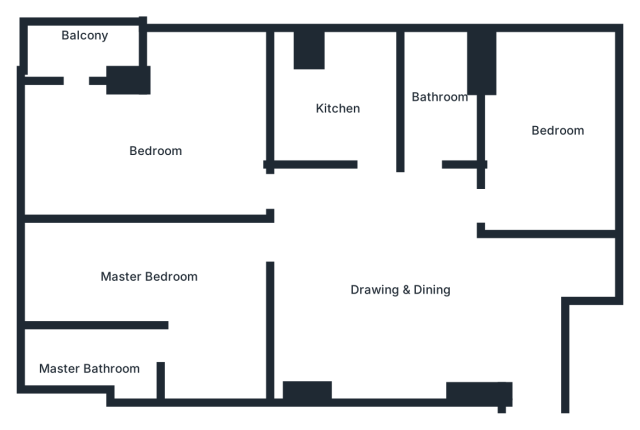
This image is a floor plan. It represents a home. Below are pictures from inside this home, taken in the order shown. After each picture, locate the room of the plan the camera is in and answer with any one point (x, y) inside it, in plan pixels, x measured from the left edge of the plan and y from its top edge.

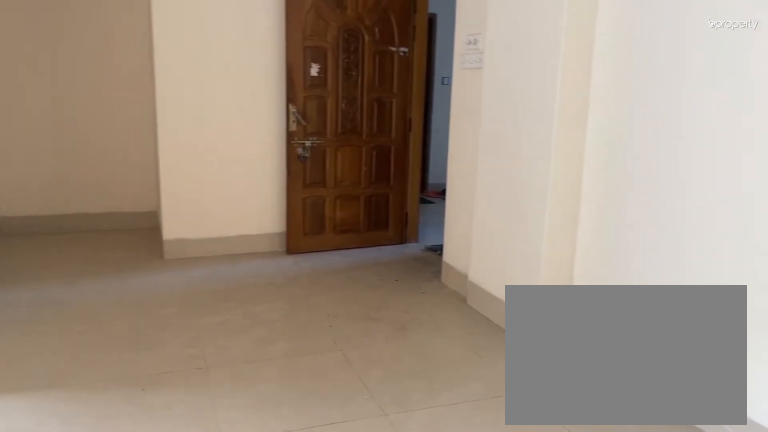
(382, 277)
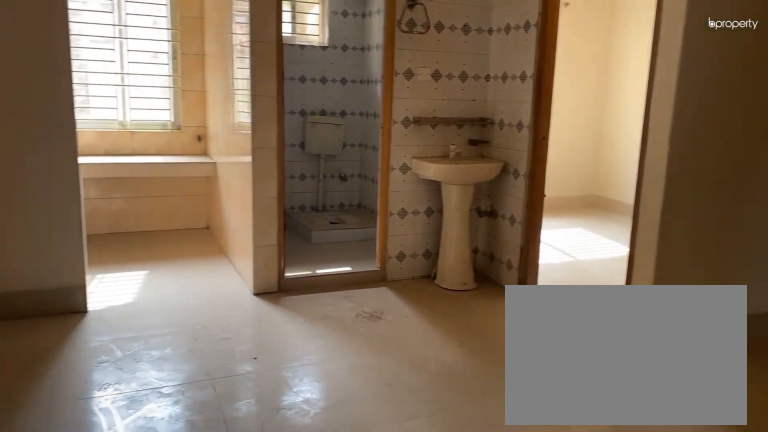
(382, 277)
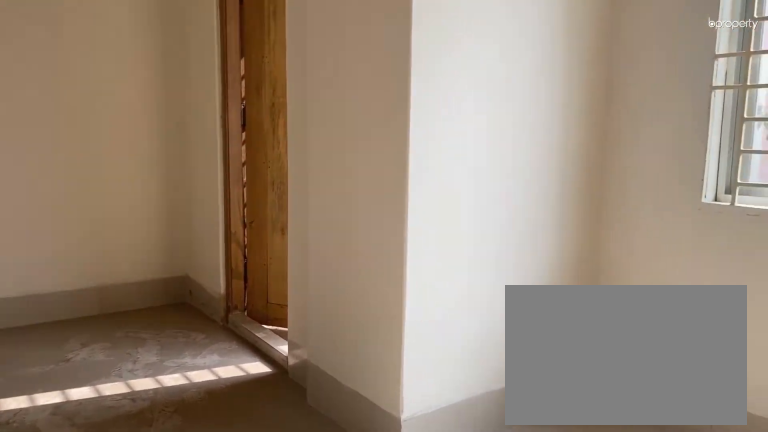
(153, 157)
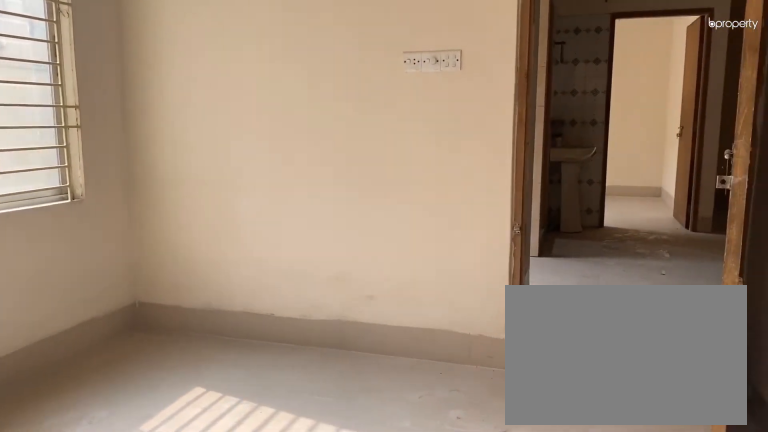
(153, 157)
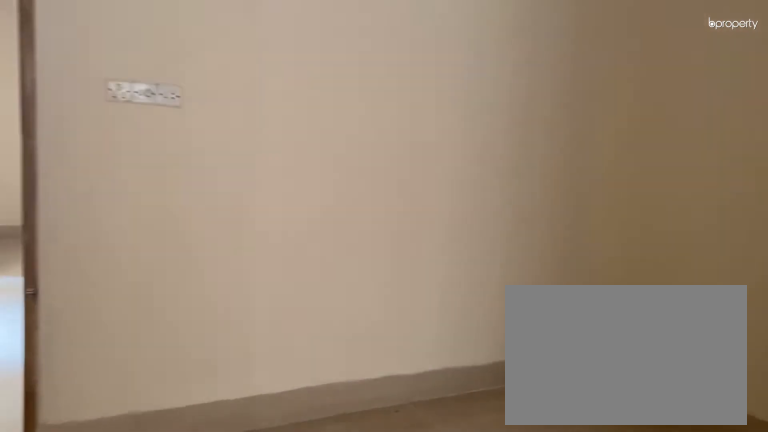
(196, 295)
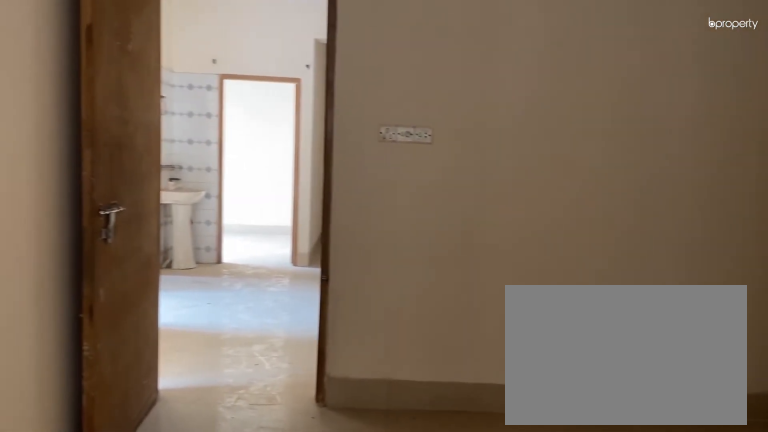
(196, 295)
